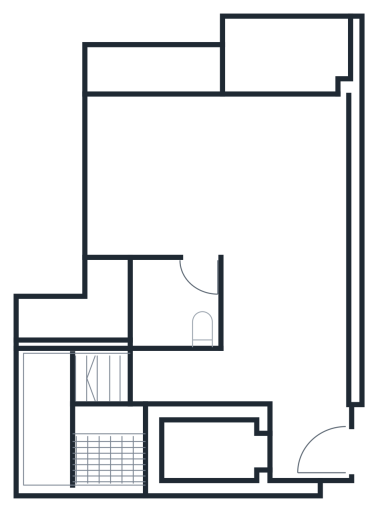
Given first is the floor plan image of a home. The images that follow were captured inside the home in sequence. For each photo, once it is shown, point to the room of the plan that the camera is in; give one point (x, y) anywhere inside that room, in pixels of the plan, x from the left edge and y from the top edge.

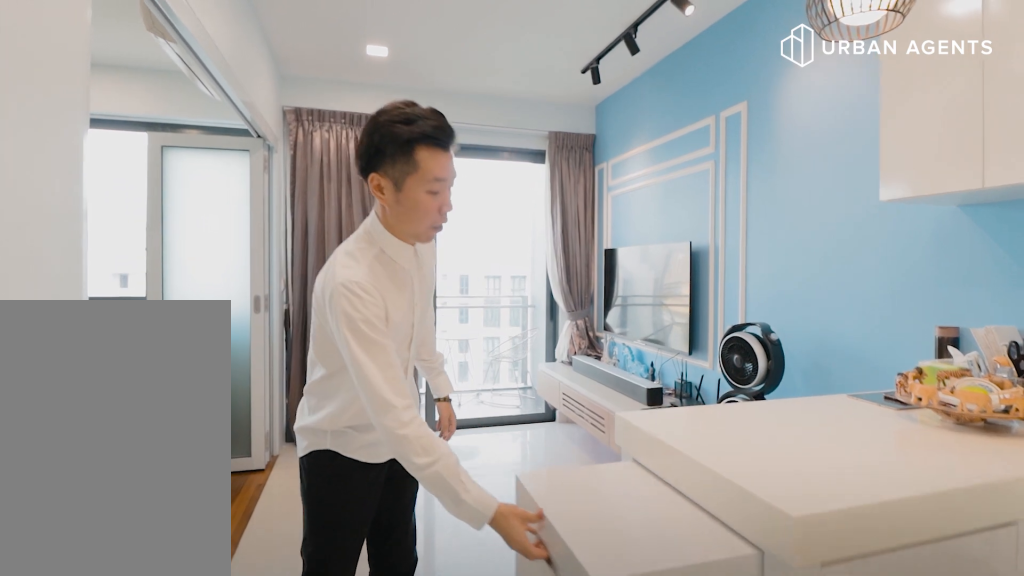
(295, 312)
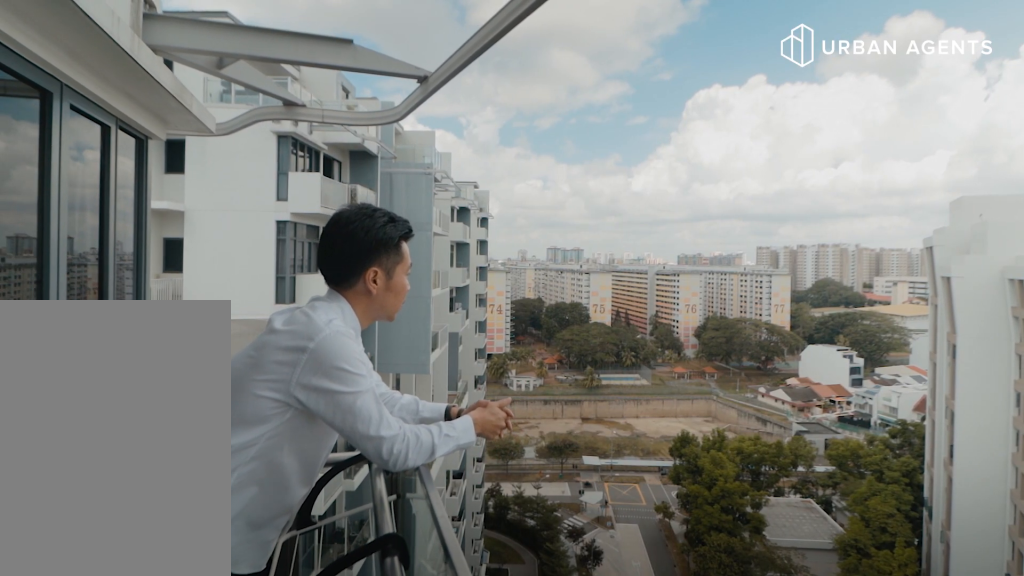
(287, 54)
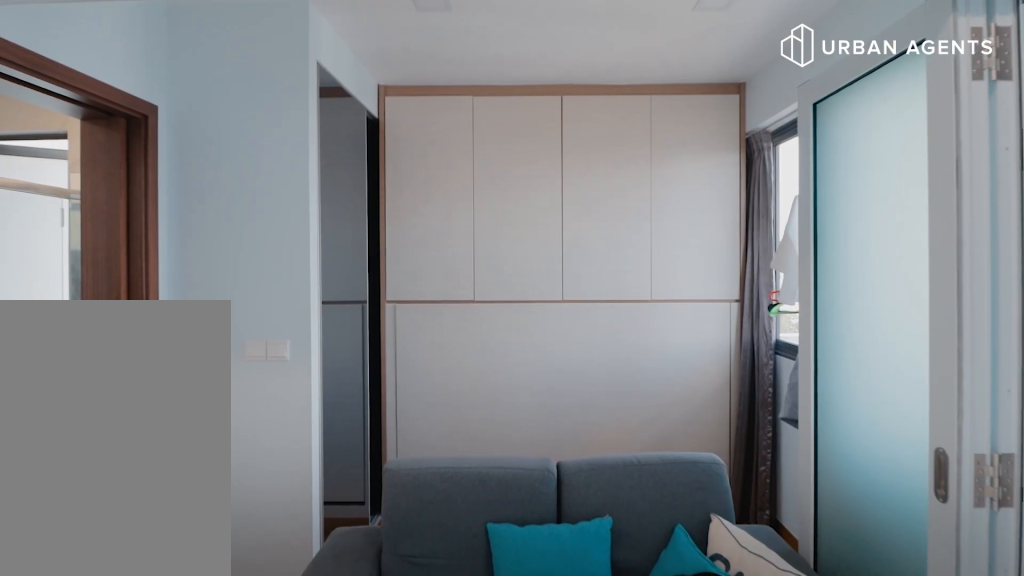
(155, 171)
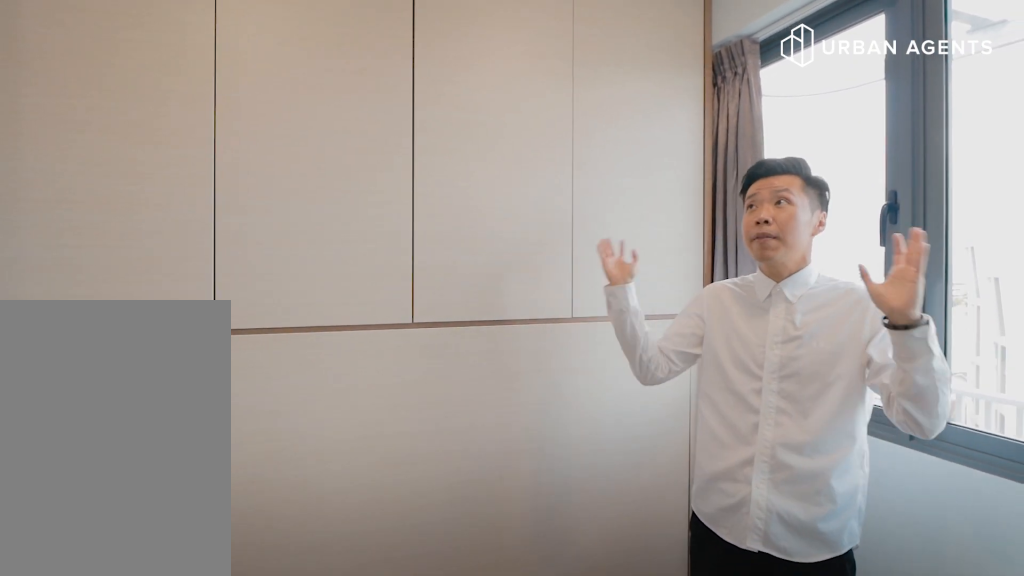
(155, 171)
